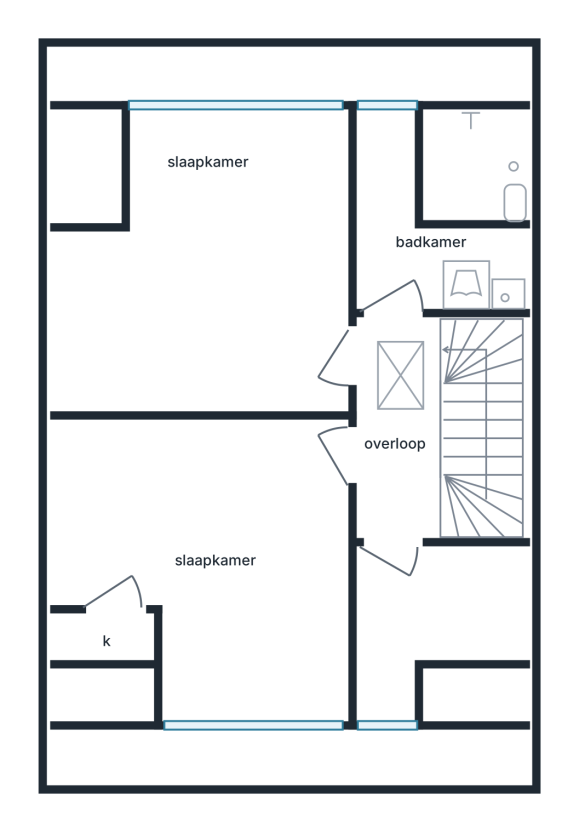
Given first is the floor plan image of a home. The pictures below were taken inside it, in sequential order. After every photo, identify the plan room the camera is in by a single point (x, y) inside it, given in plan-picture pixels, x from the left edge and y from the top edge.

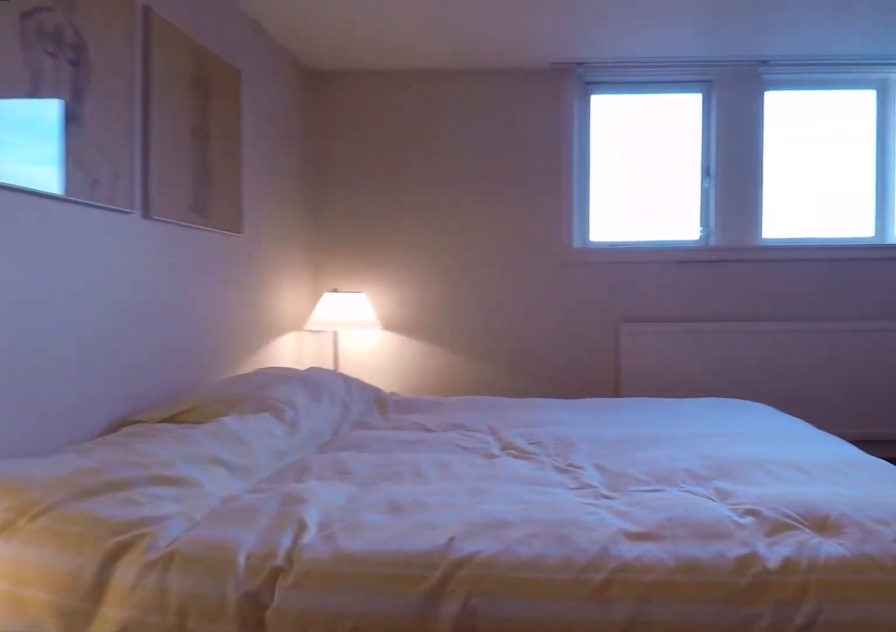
(204, 273)
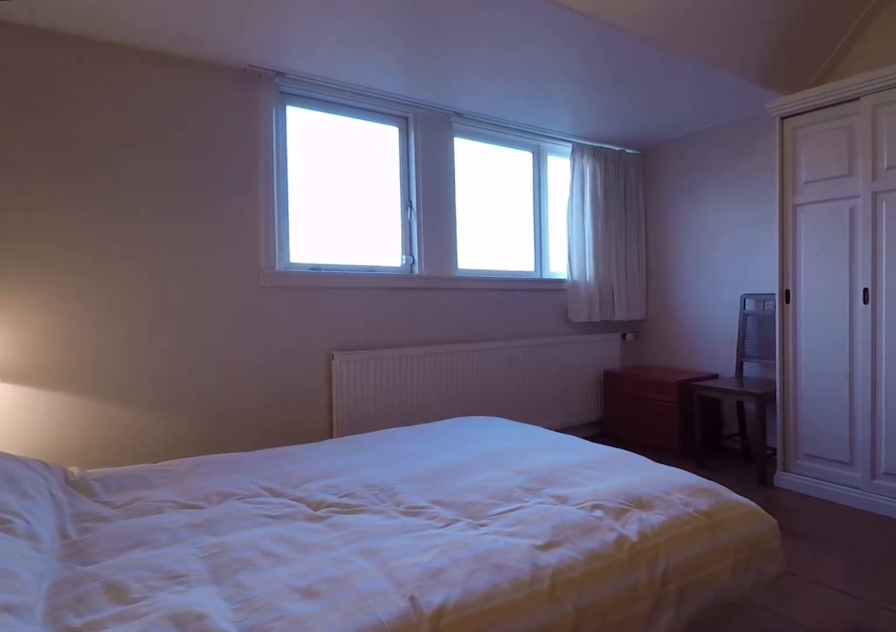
(204, 273)
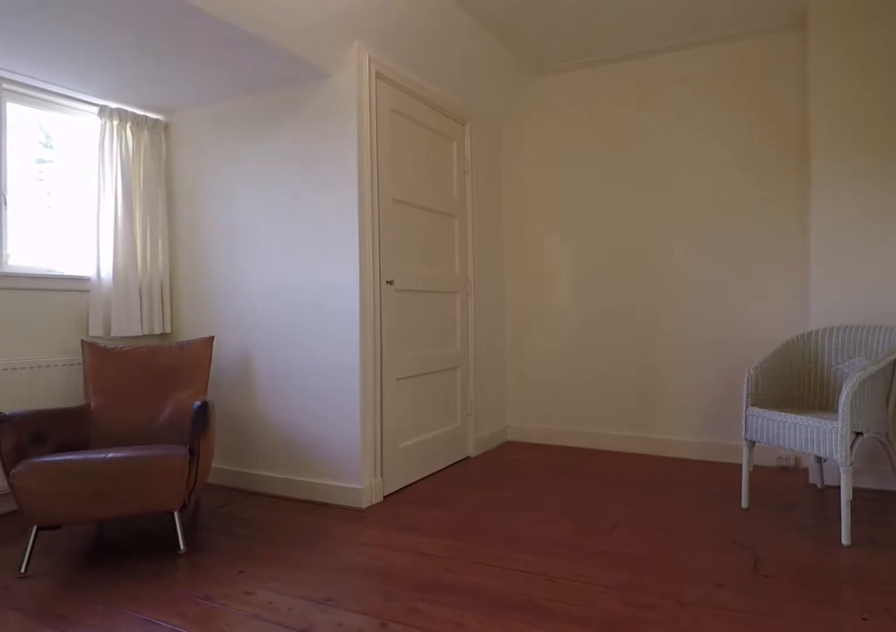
(223, 563)
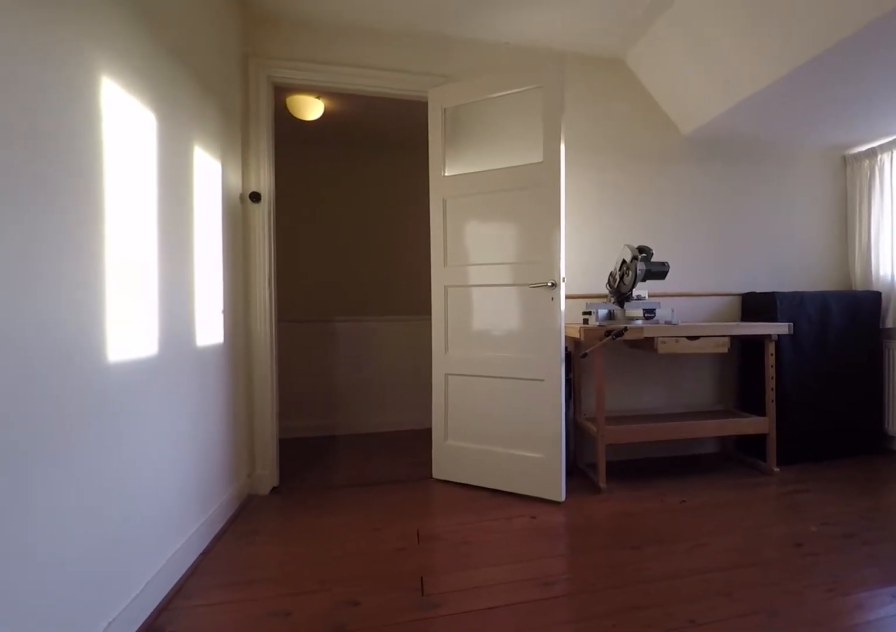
(223, 563)
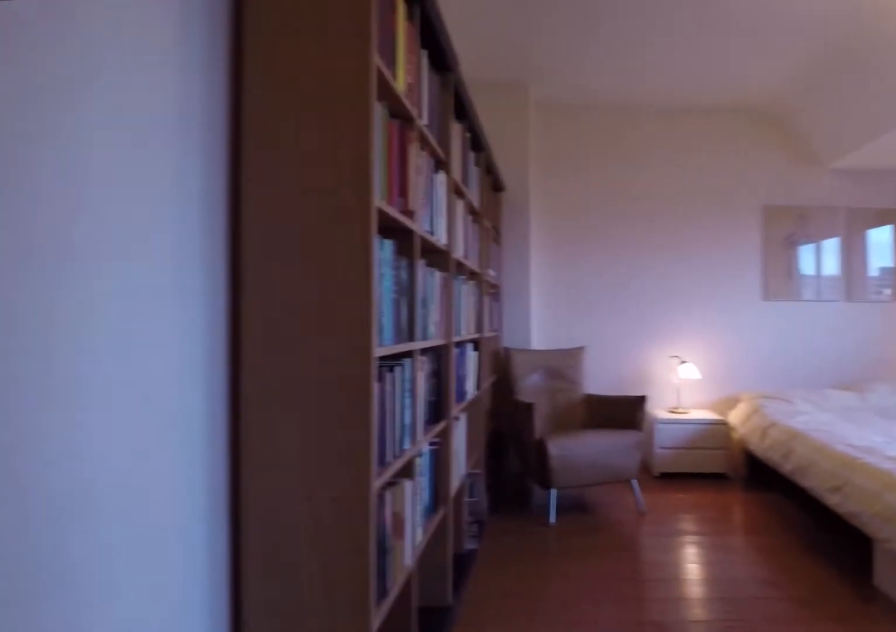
(203, 273)
